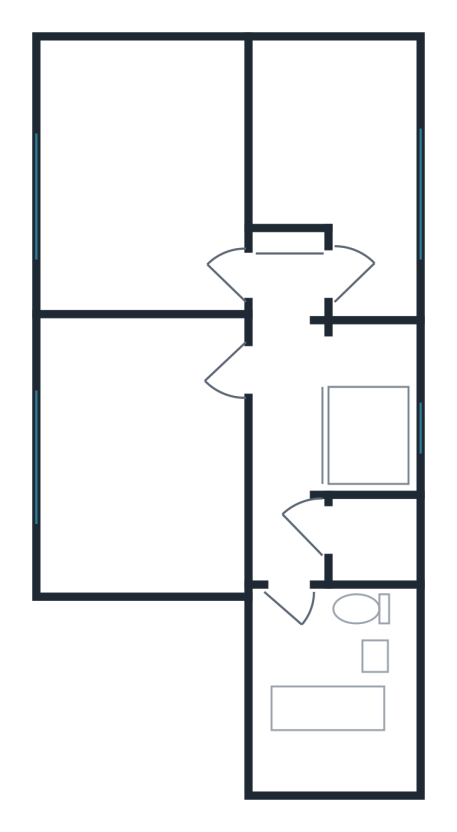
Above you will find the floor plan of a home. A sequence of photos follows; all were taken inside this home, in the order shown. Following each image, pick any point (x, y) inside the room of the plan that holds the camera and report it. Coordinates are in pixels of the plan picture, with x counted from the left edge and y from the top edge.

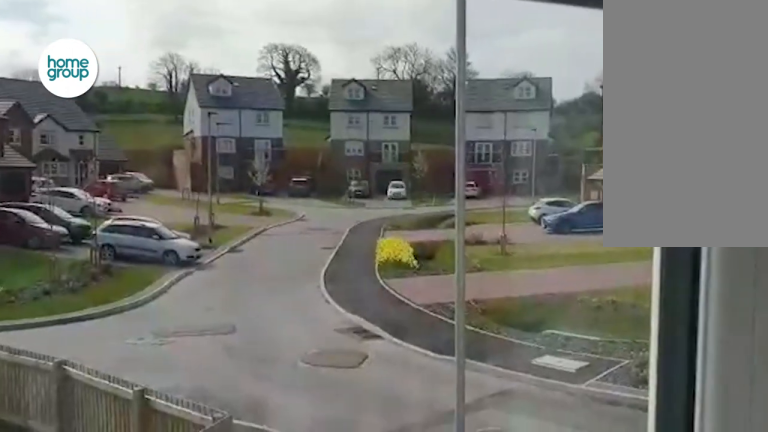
(326, 424)
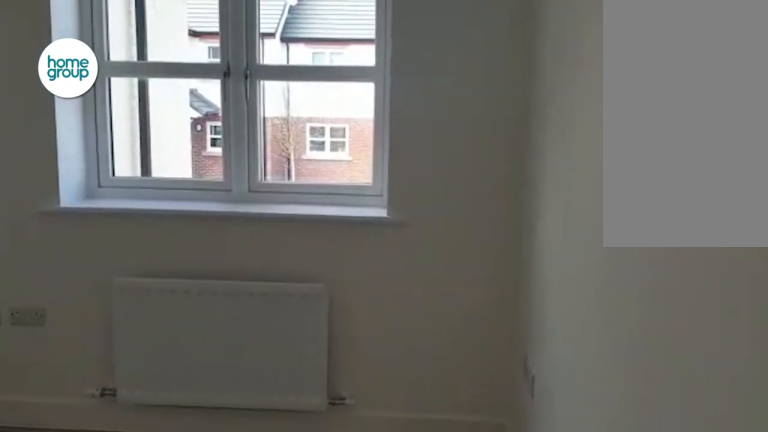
(145, 449)
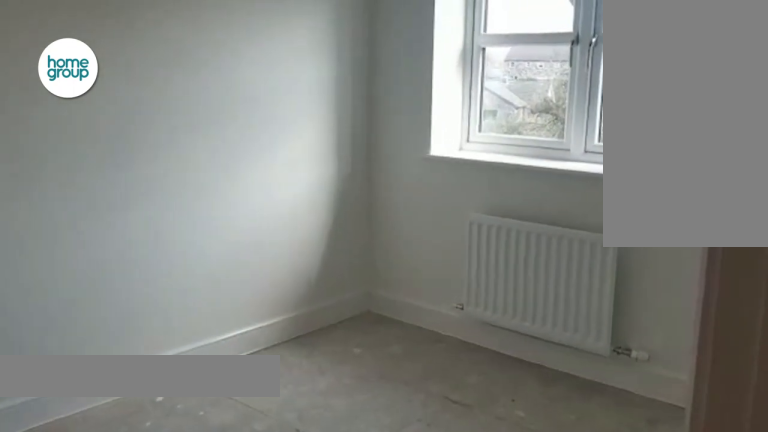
(150, 205)
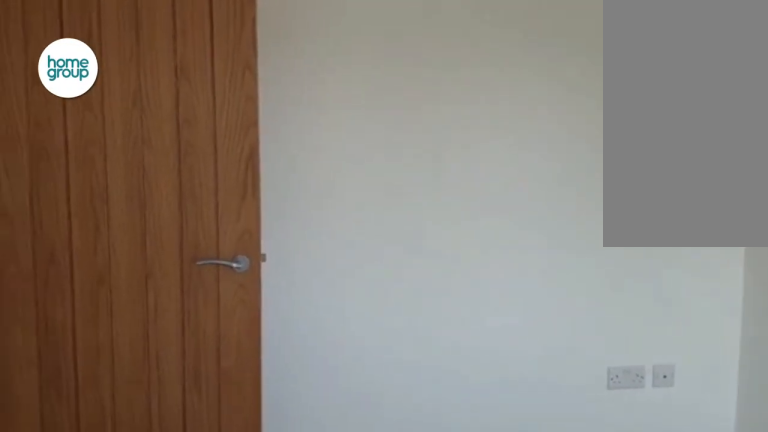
(150, 205)
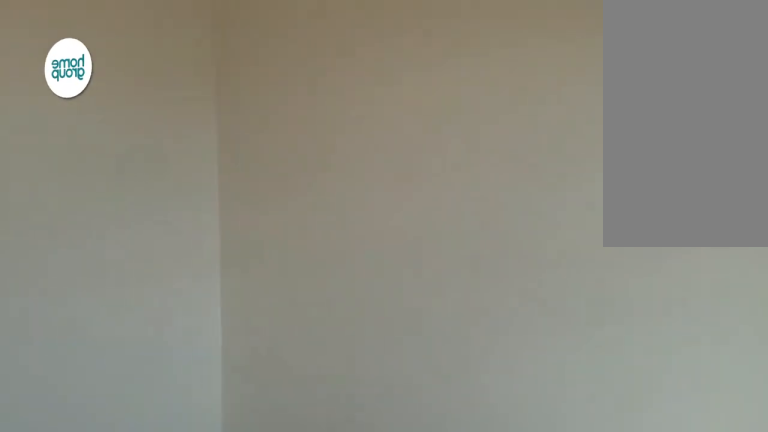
(336, 160)
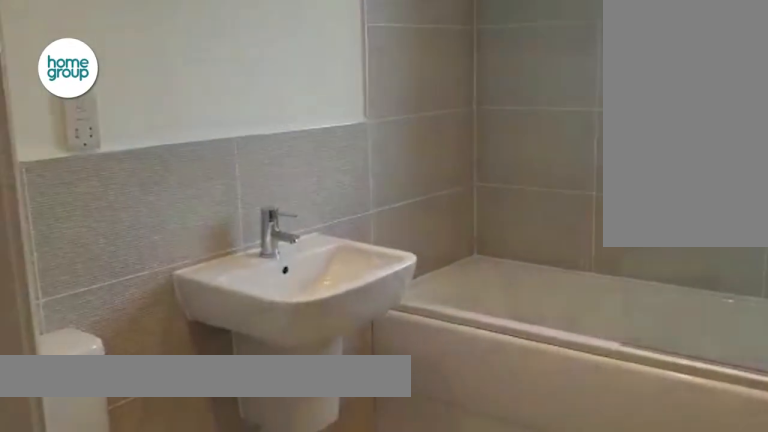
(340, 690)
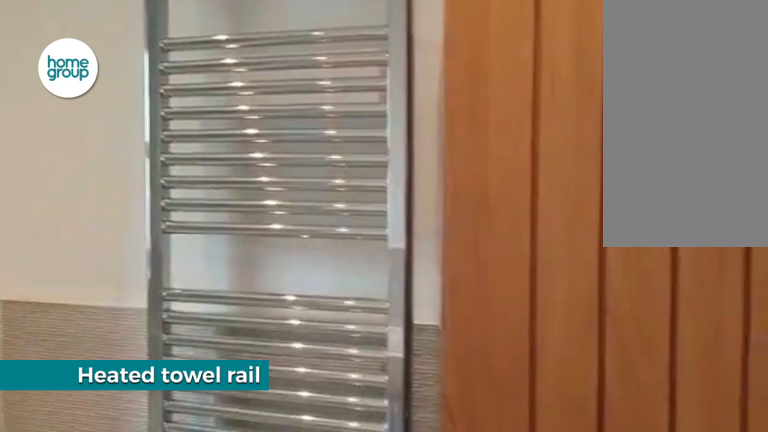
(340, 690)
